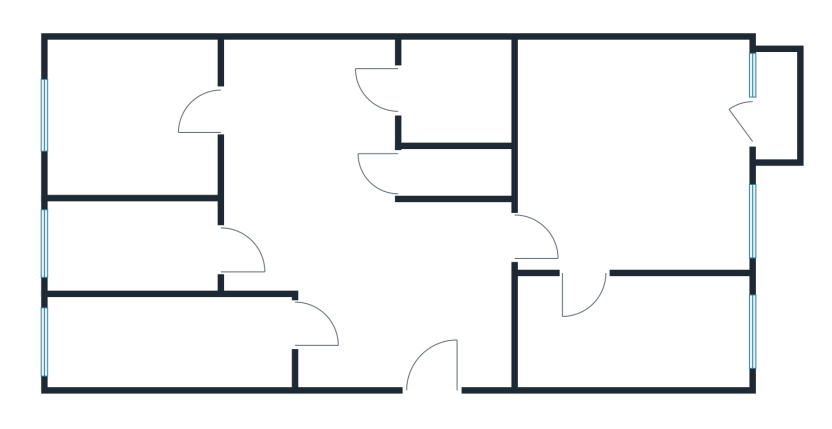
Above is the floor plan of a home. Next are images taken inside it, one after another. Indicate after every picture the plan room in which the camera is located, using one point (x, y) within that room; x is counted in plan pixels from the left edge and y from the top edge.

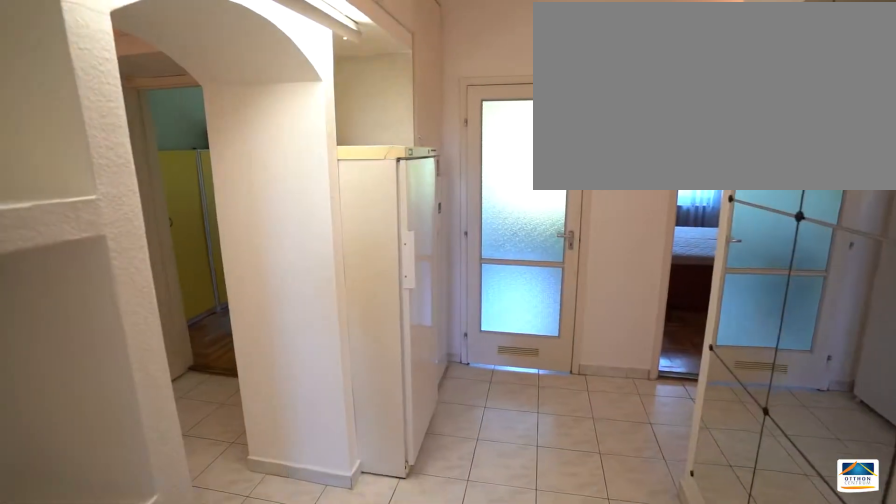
(381, 276)
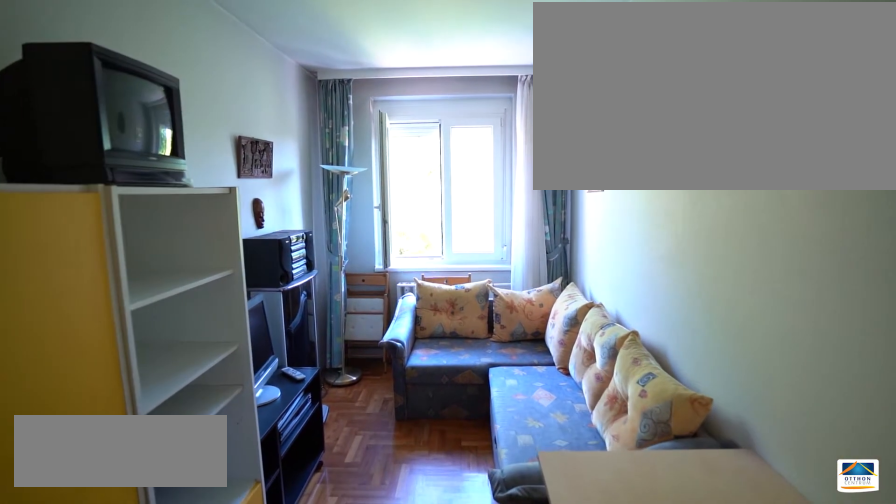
(153, 341)
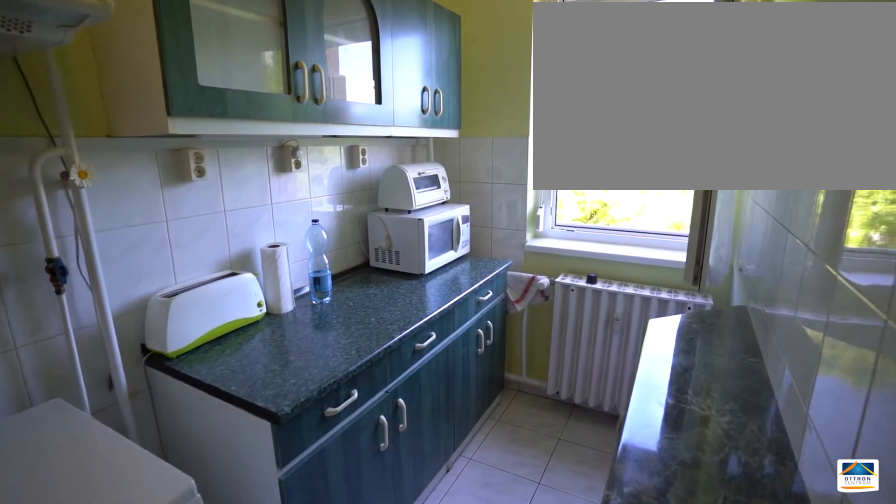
(141, 247)
